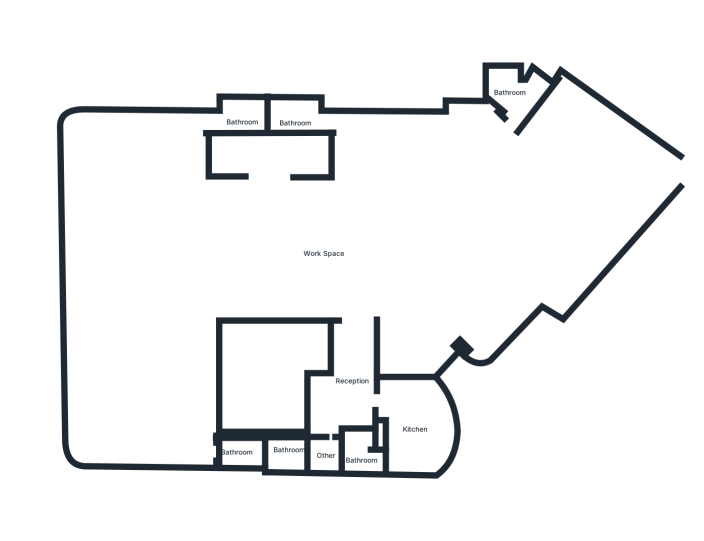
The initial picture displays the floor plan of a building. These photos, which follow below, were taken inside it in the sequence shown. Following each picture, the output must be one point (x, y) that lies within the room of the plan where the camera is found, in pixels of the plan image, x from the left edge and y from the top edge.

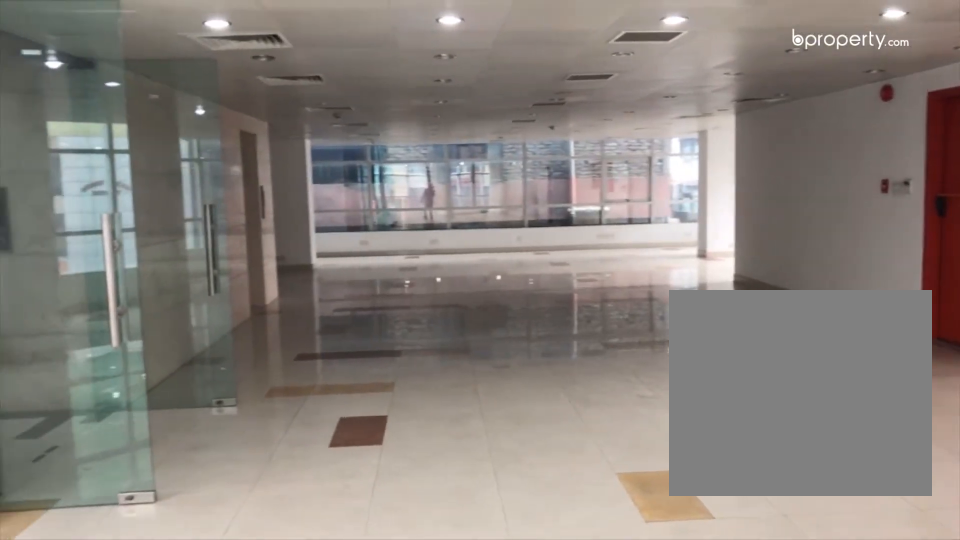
(323, 254)
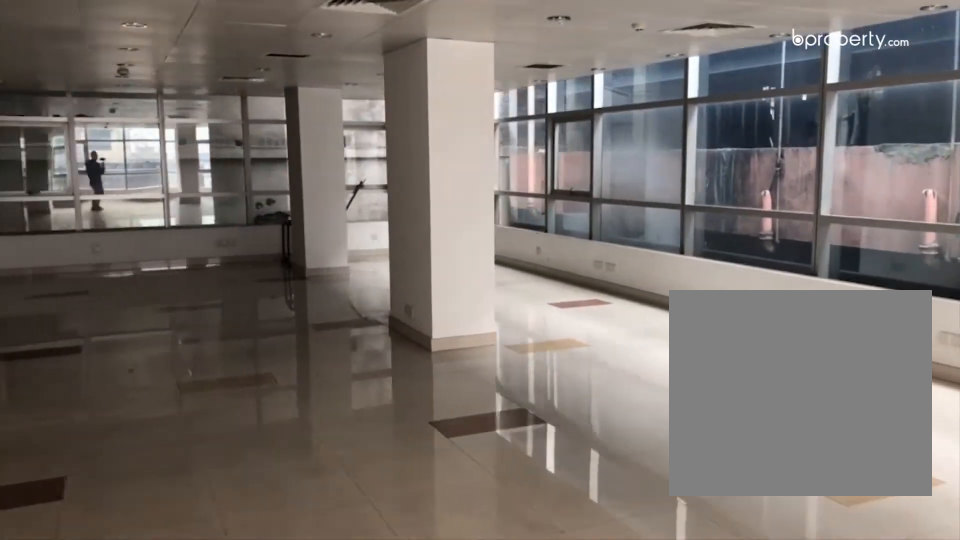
(323, 254)
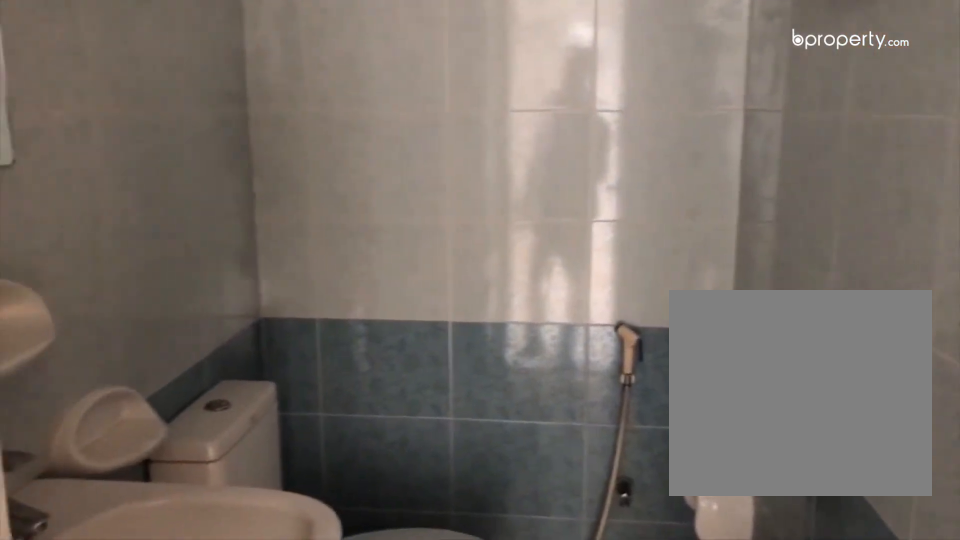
(243, 121)
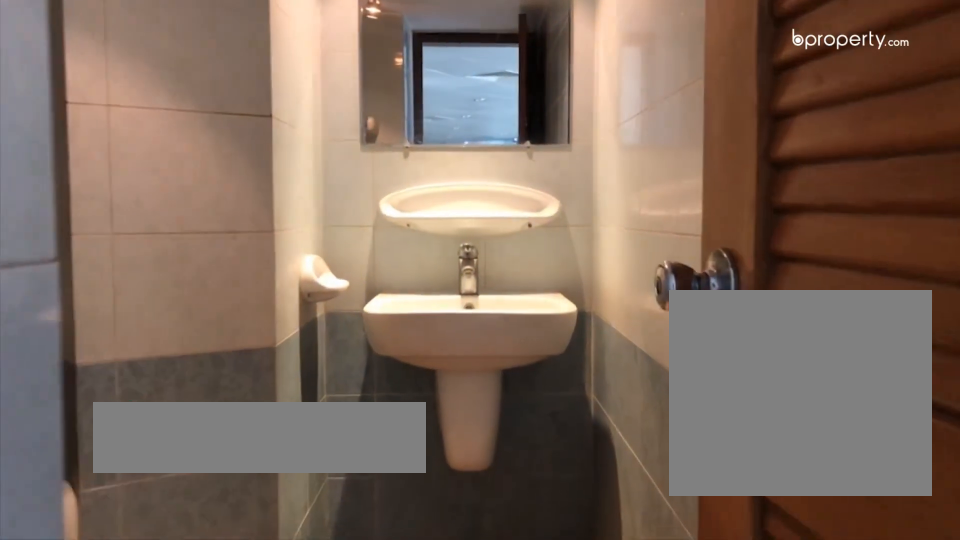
(506, 83)
